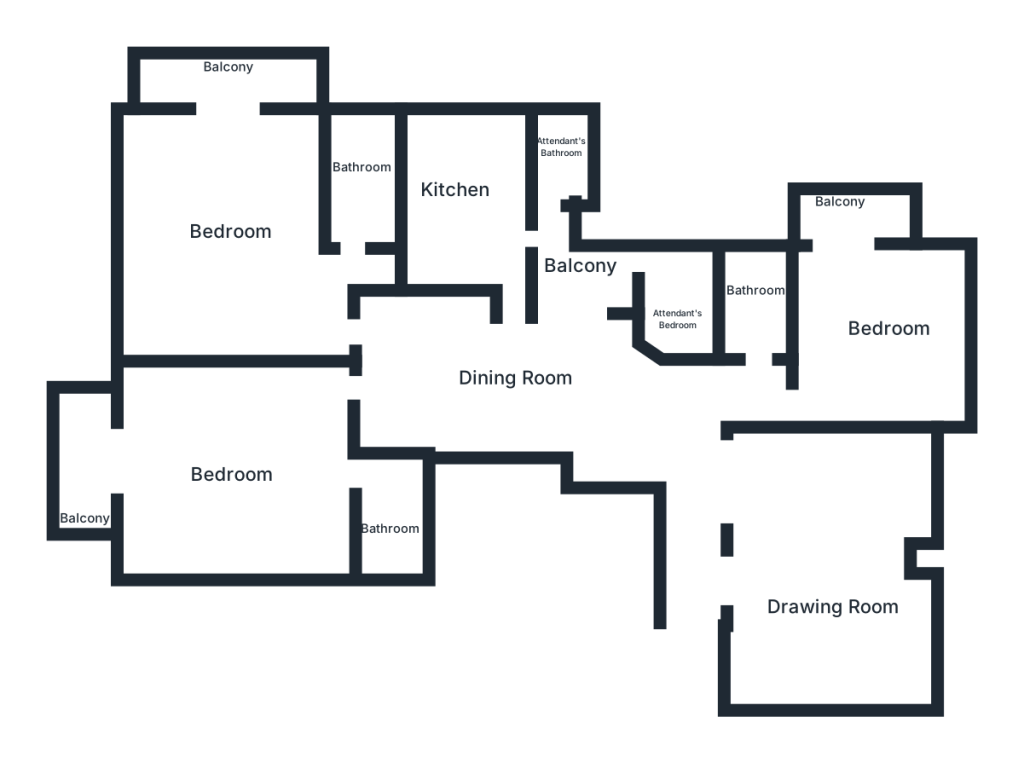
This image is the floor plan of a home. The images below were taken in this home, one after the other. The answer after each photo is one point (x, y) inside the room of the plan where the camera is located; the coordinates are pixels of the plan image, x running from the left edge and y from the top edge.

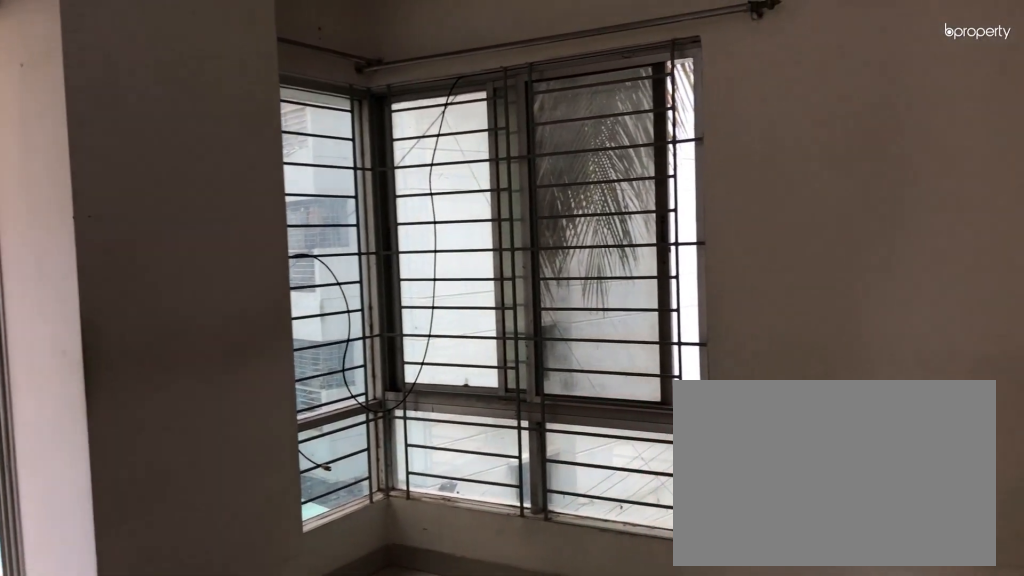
(878, 317)
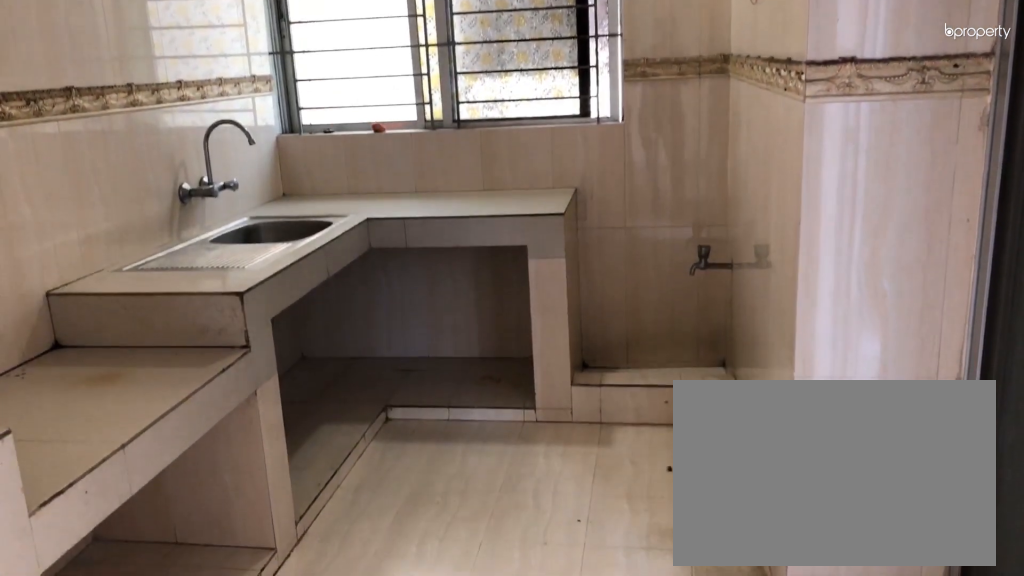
(453, 192)
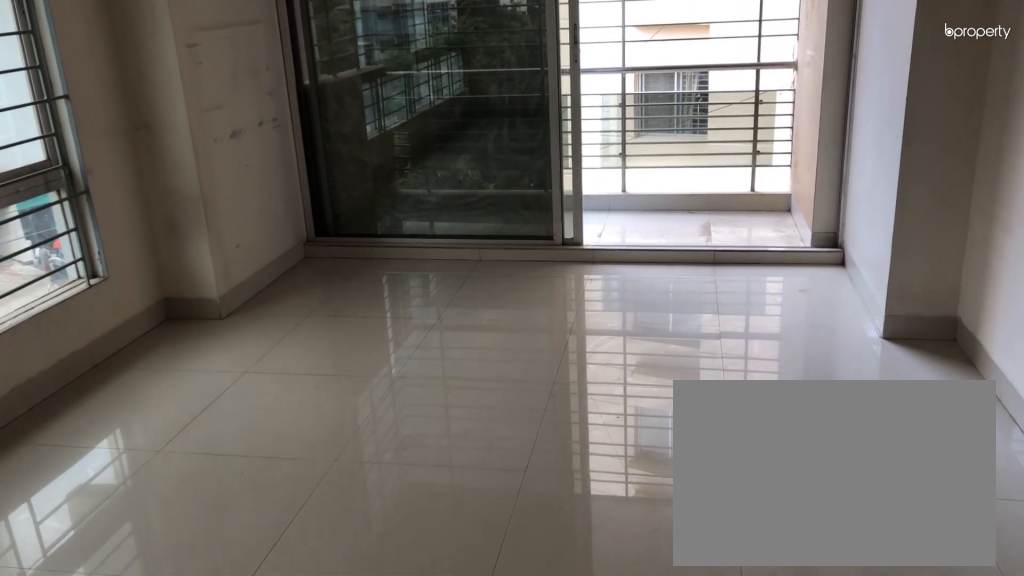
(228, 227)
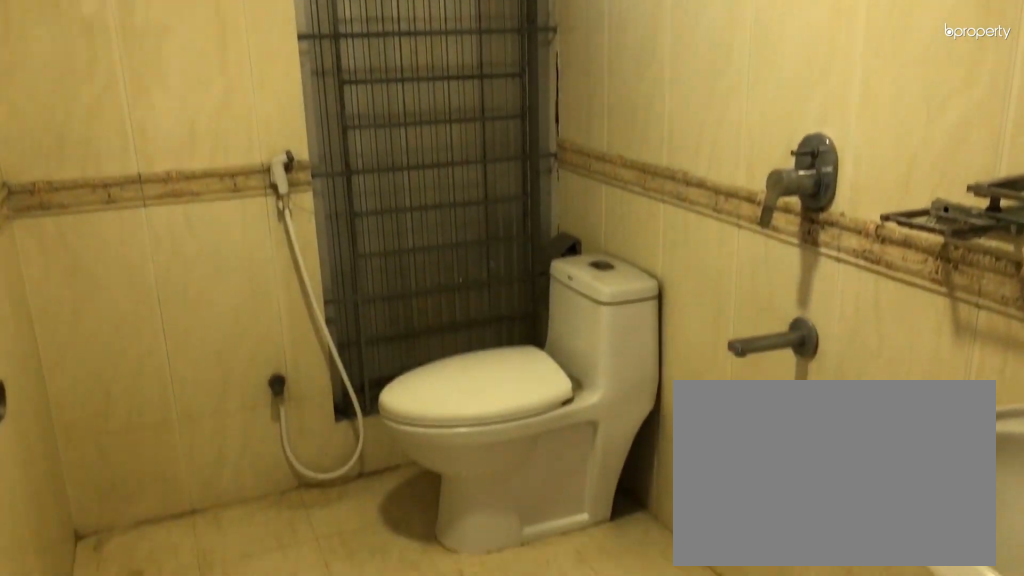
(358, 172)
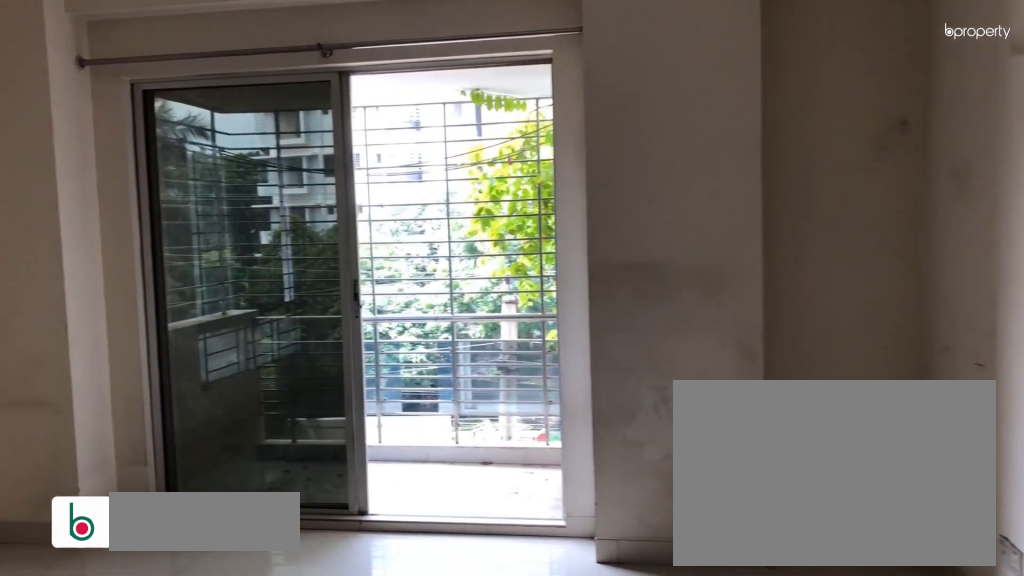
(226, 467)
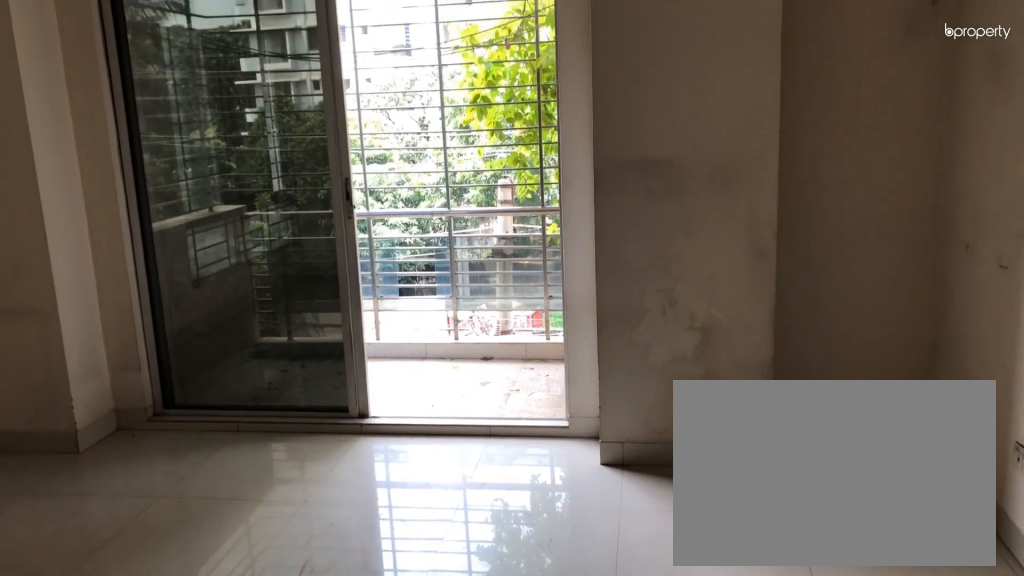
(226, 467)
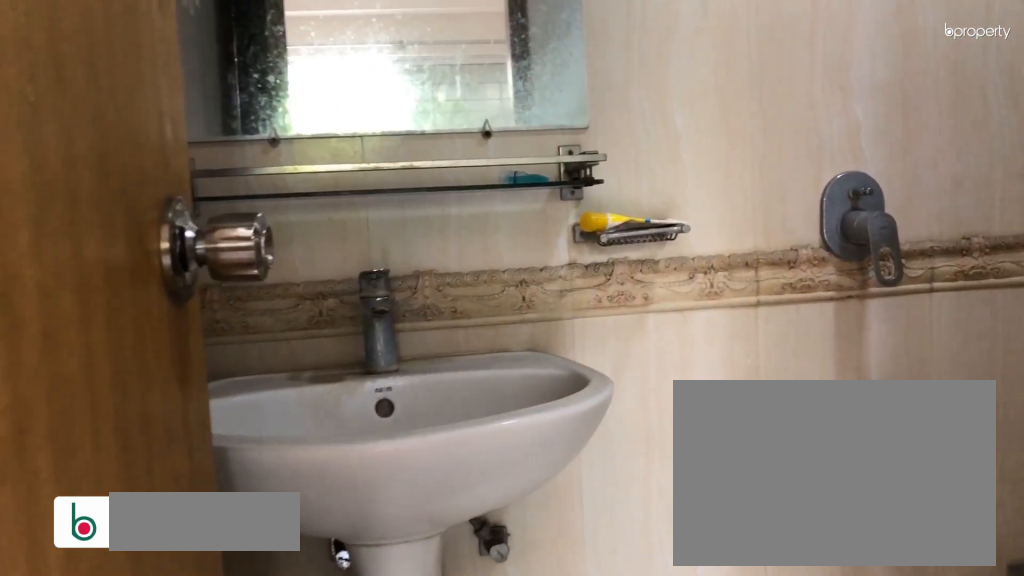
(392, 514)
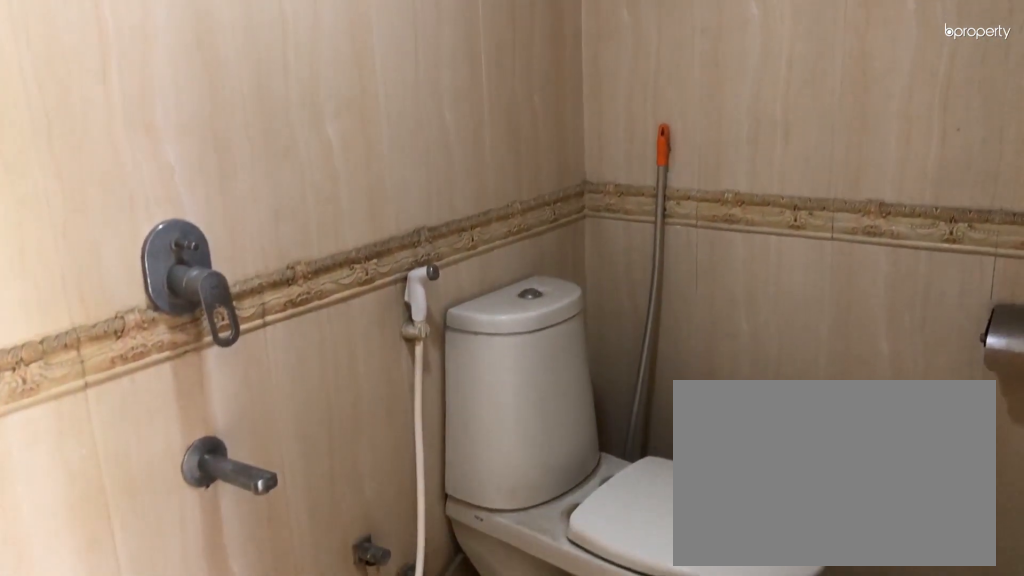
(392, 514)
